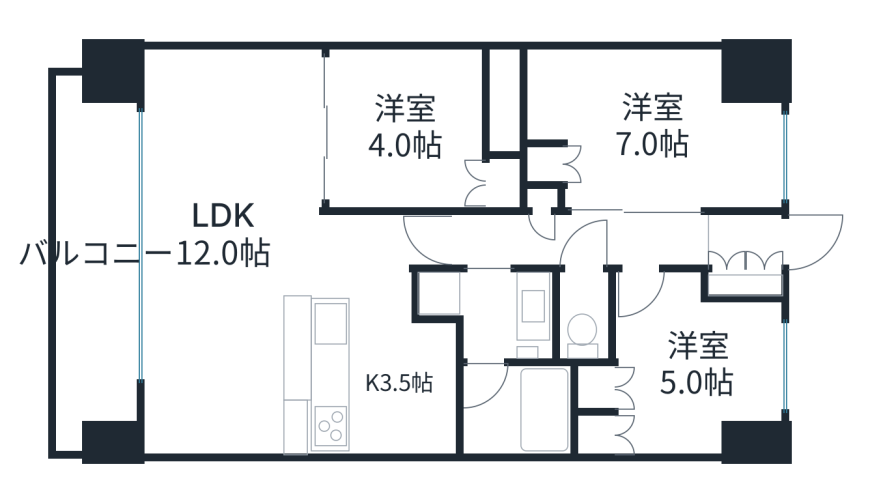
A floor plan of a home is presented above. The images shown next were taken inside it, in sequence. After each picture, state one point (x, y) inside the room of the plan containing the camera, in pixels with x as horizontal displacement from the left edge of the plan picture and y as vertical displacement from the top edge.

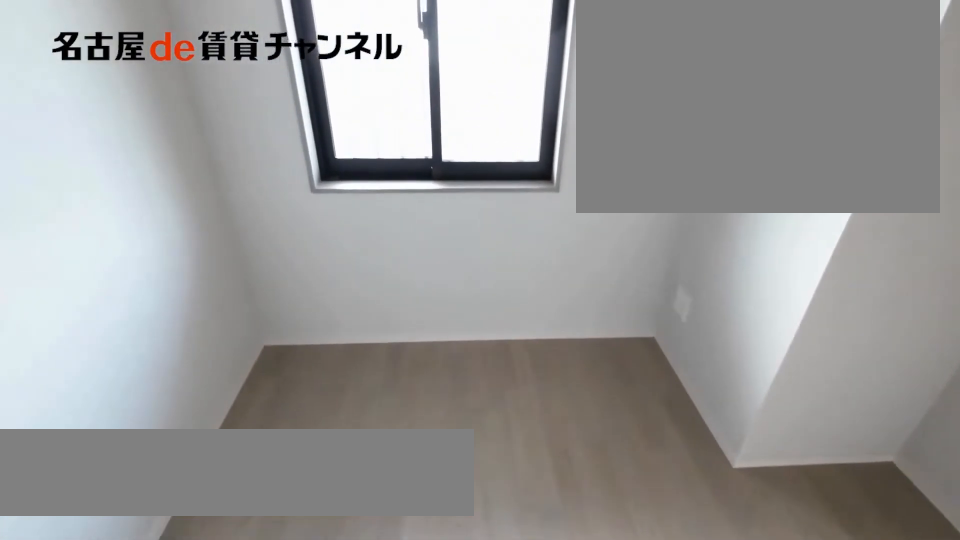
(697, 367)
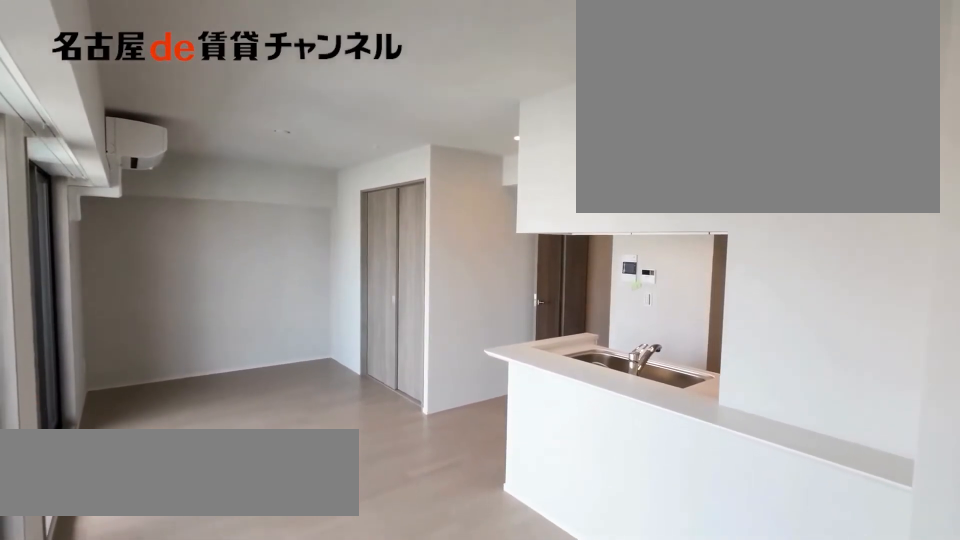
(224, 239)
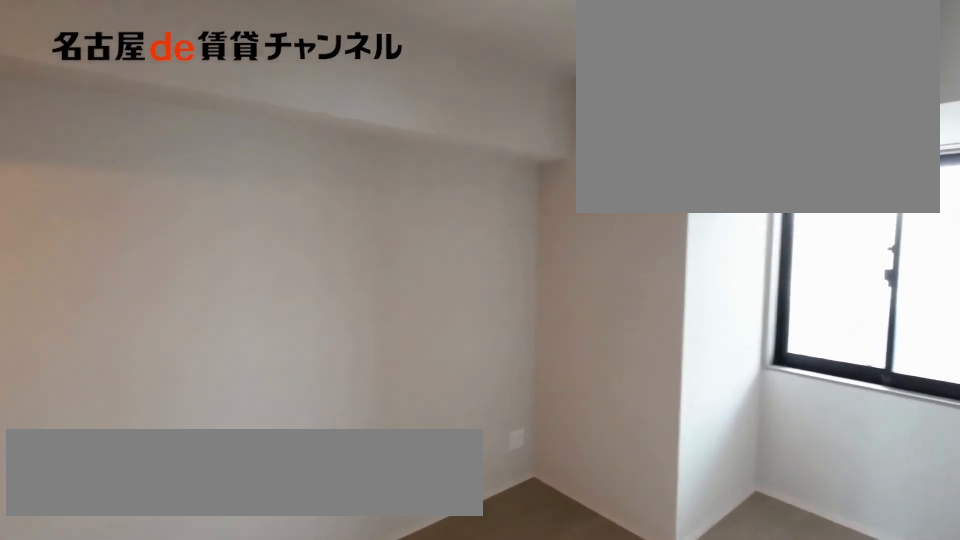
(652, 126)
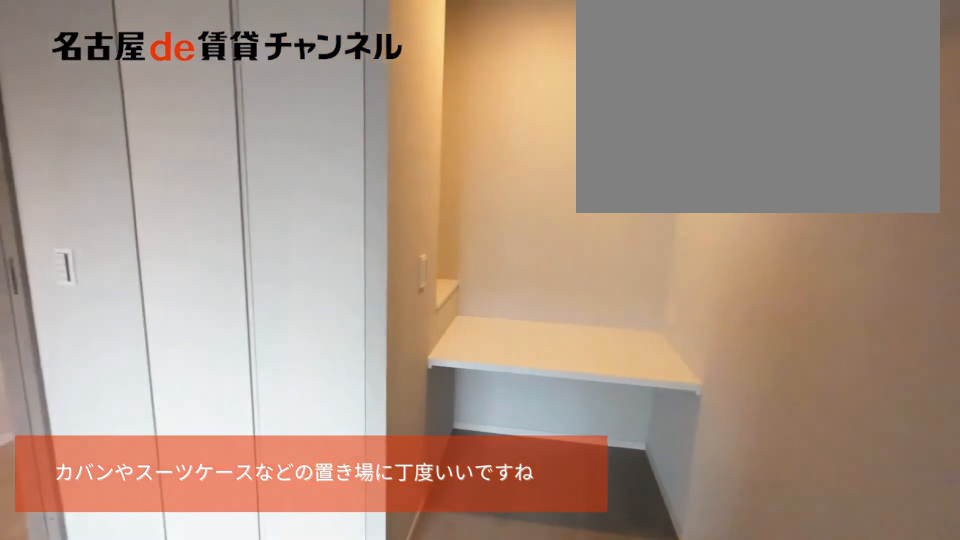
(652, 126)
